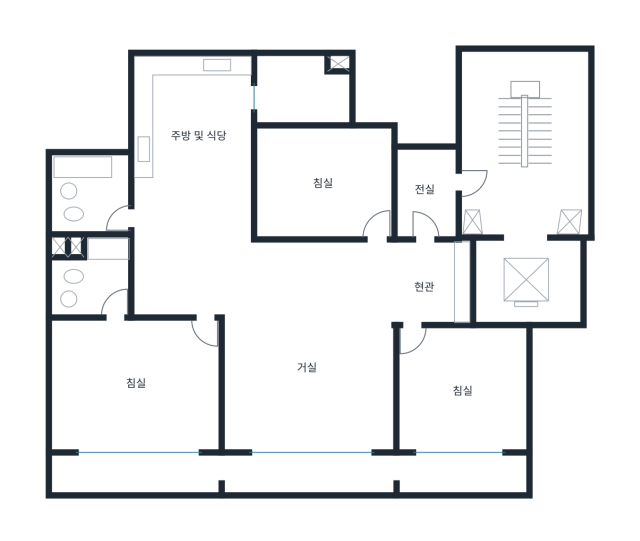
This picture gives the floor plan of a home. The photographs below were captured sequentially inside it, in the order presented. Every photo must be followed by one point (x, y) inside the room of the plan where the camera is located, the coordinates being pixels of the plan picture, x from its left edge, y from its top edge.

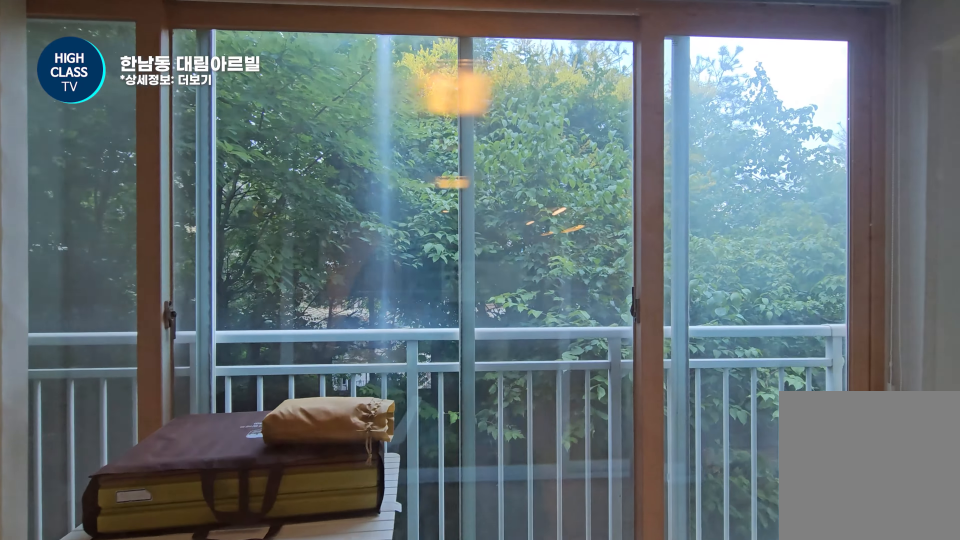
(307, 345)
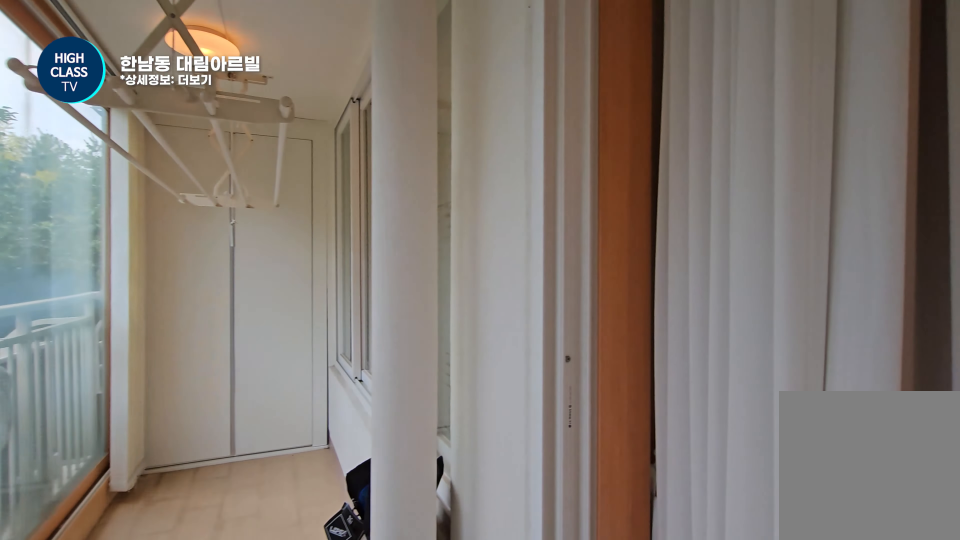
(290, 470)
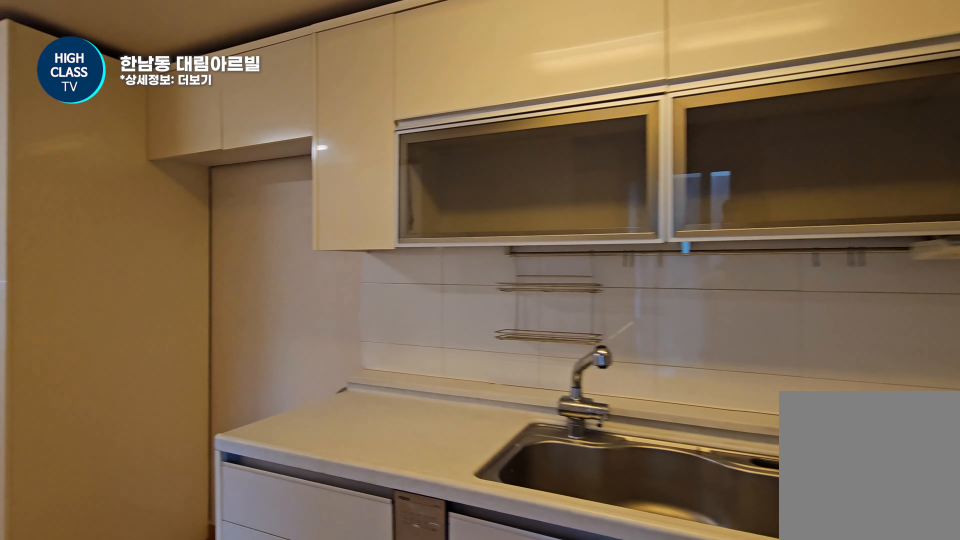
(191, 183)
